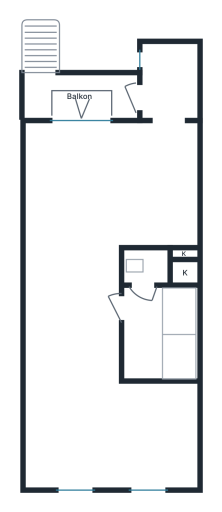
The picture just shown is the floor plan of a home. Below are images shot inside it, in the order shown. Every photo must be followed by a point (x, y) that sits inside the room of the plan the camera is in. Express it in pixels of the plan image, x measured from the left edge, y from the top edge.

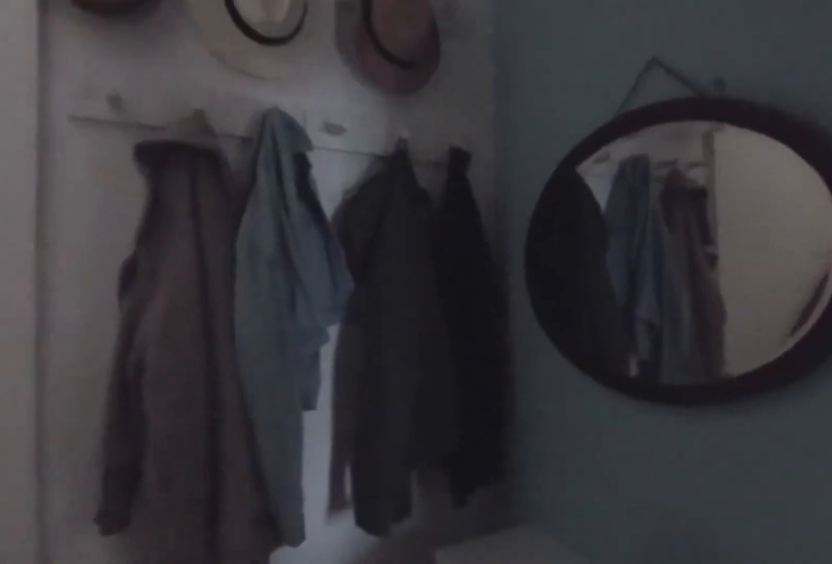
(141, 332)
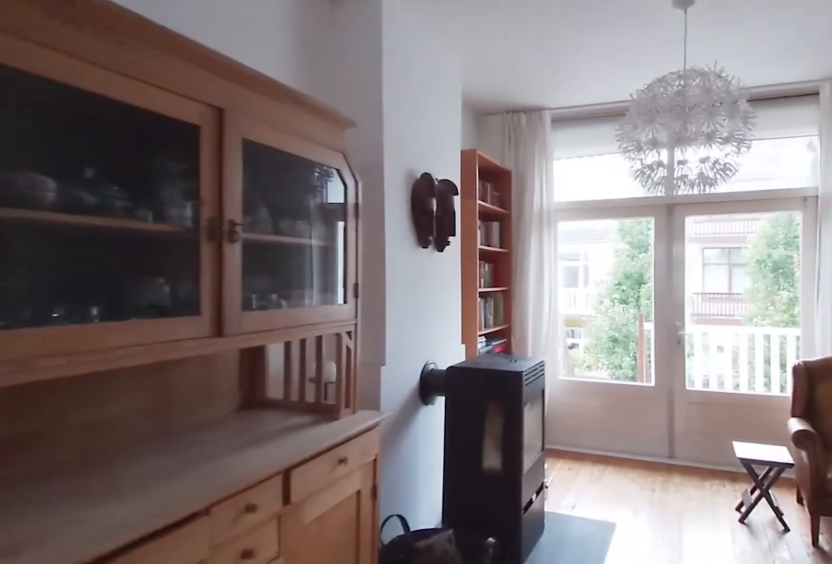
(101, 410)
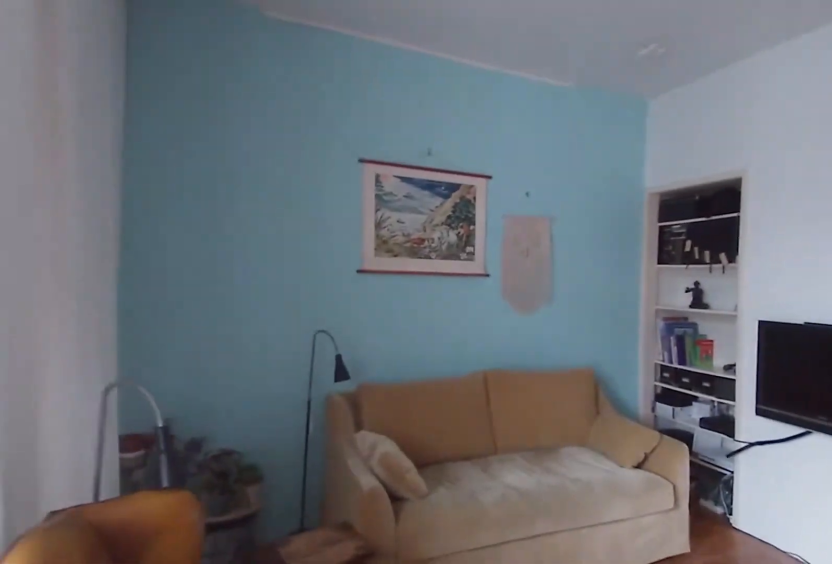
(163, 122)
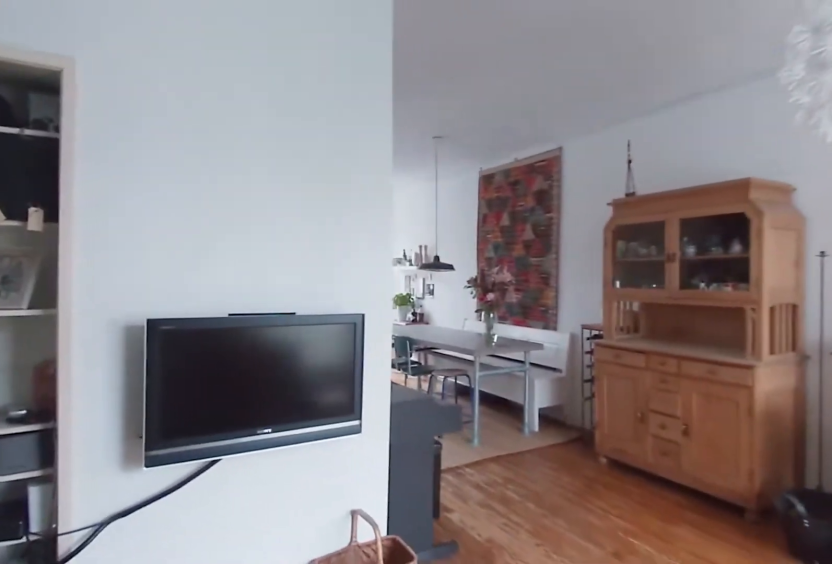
(163, 122)
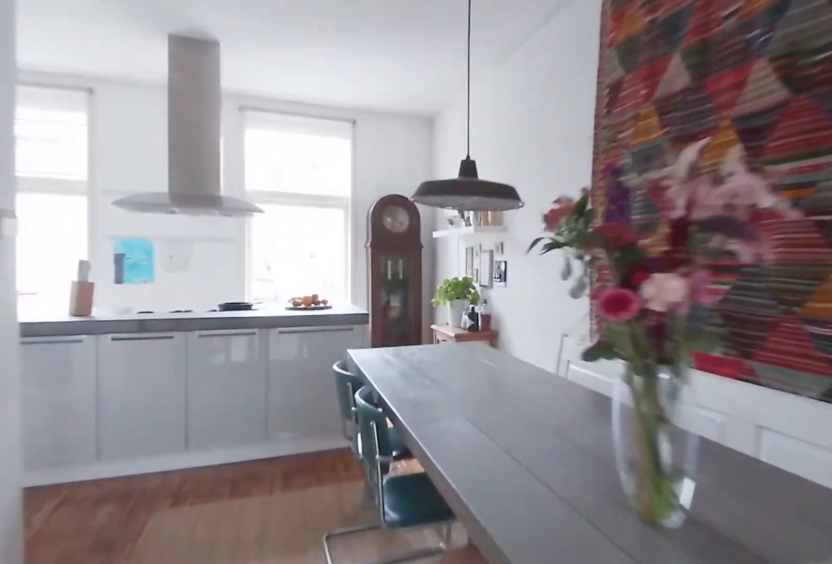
(101, 411)
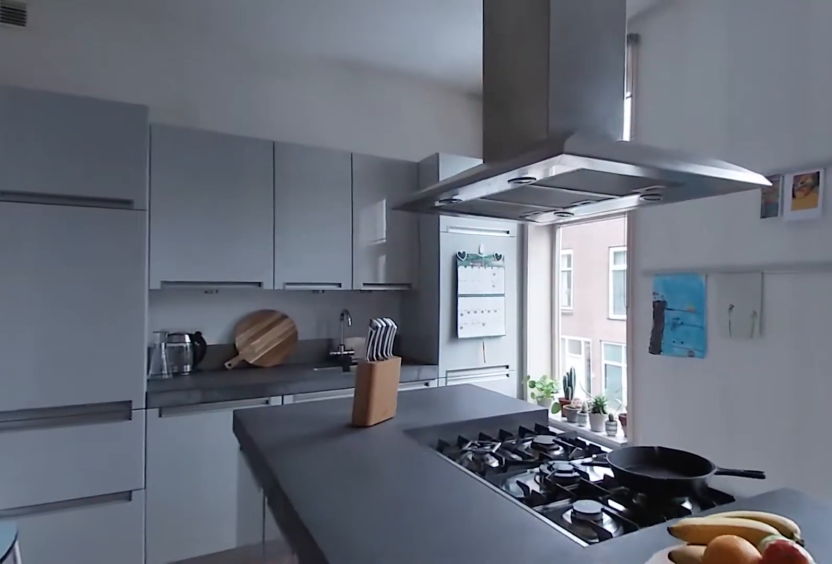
(101, 411)
